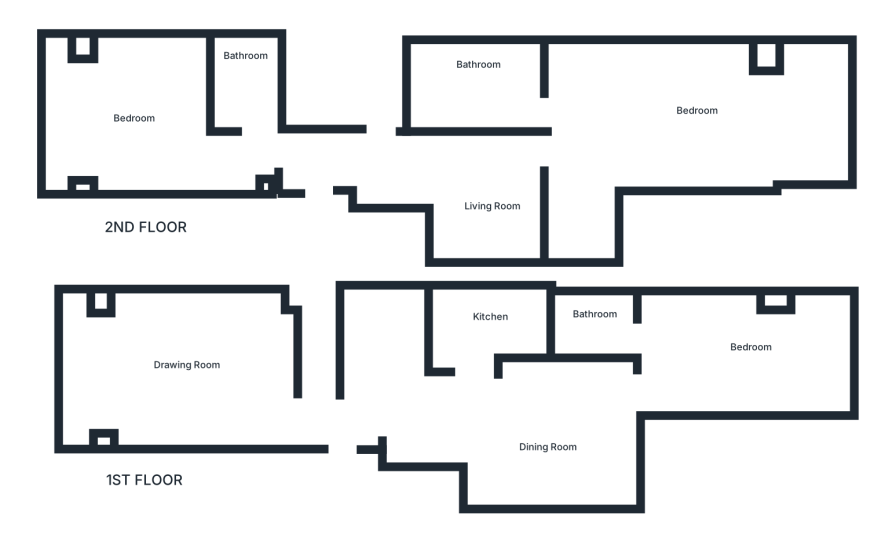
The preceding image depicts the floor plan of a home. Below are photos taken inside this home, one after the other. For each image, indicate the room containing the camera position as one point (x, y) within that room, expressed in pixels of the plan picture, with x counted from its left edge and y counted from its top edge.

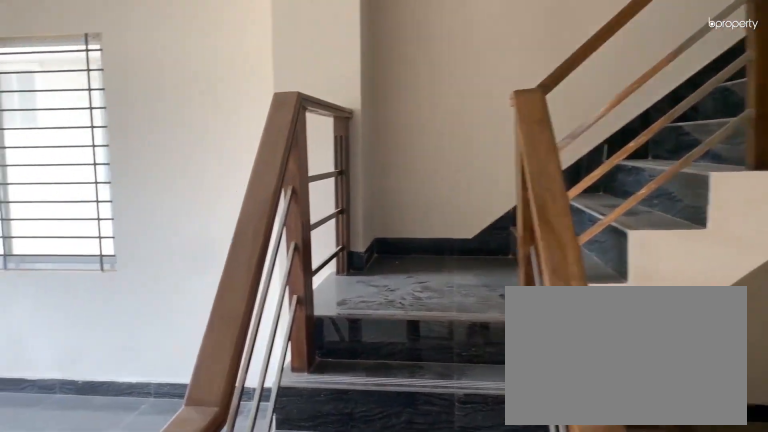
(313, 414)
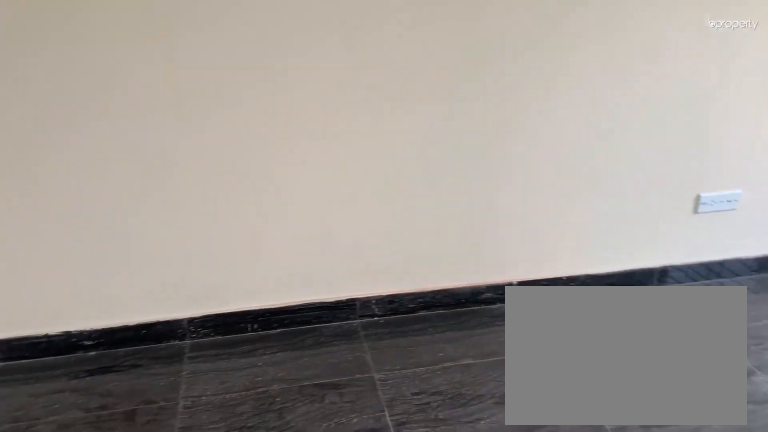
(163, 370)
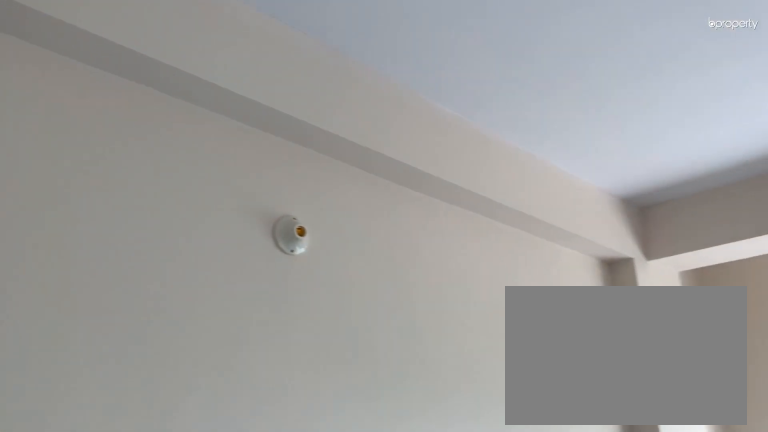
(174, 381)
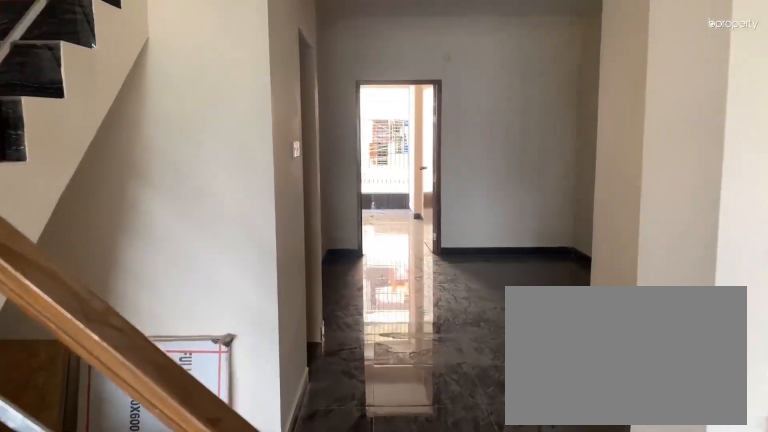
(336, 415)
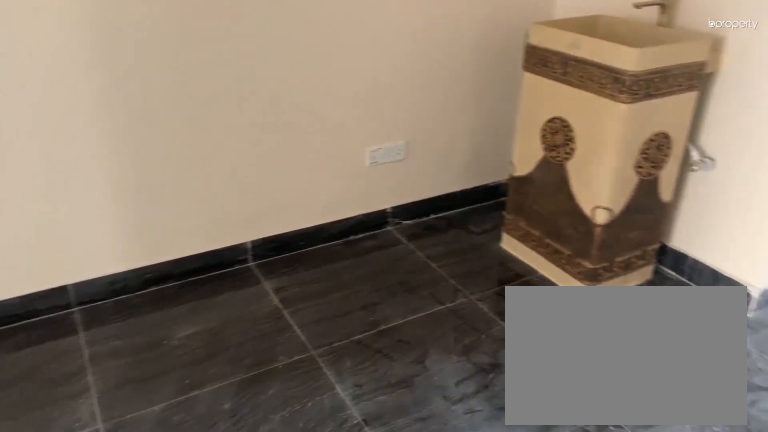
(539, 433)
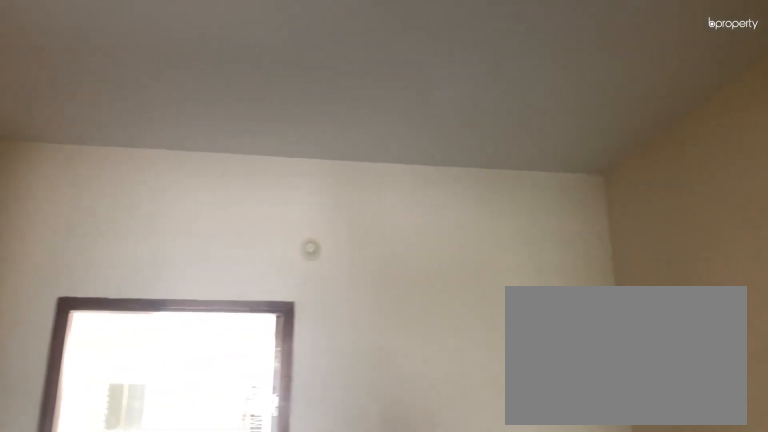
(539, 433)
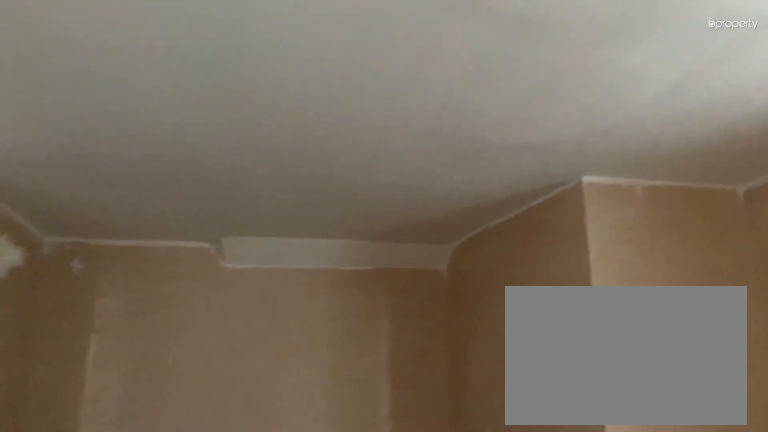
(475, 323)
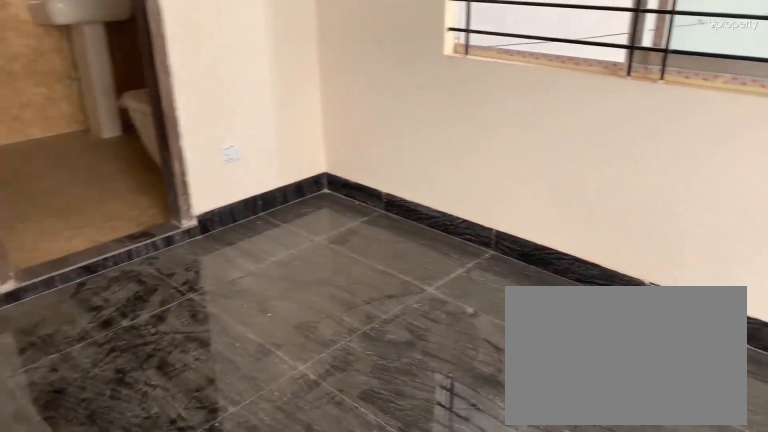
(745, 351)
